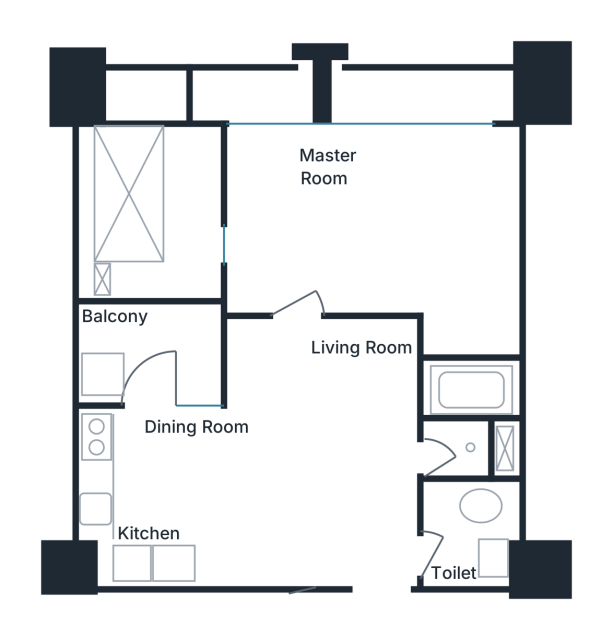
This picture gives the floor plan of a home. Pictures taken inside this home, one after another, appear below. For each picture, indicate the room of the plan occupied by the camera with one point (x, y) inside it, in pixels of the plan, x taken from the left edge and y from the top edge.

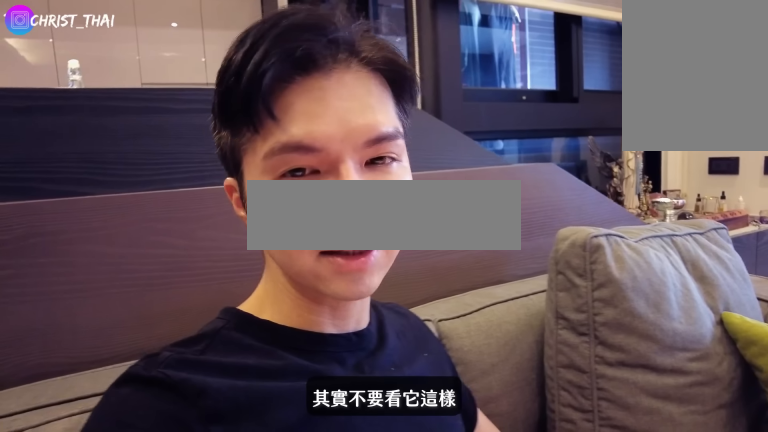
(325, 454)
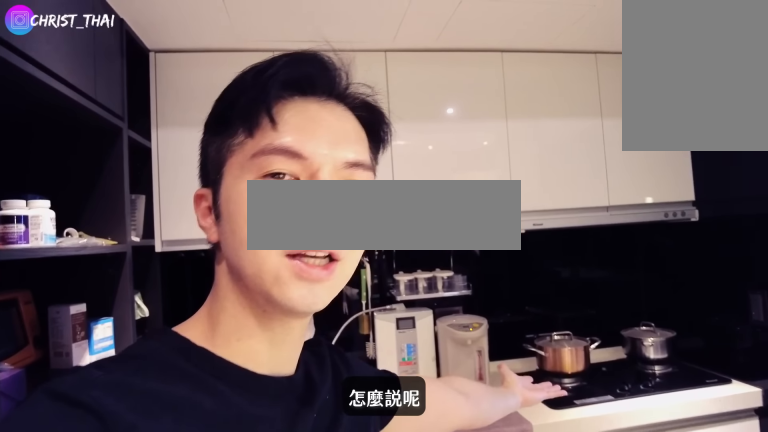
(172, 492)
